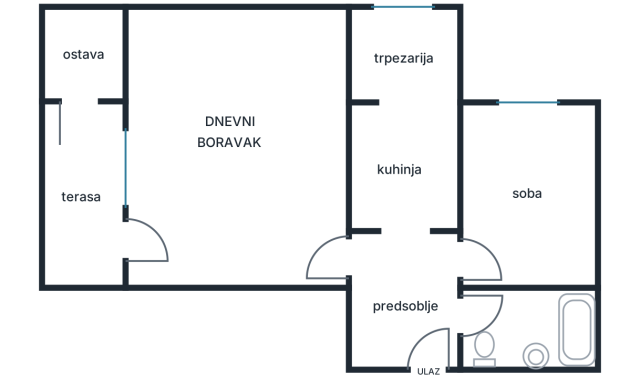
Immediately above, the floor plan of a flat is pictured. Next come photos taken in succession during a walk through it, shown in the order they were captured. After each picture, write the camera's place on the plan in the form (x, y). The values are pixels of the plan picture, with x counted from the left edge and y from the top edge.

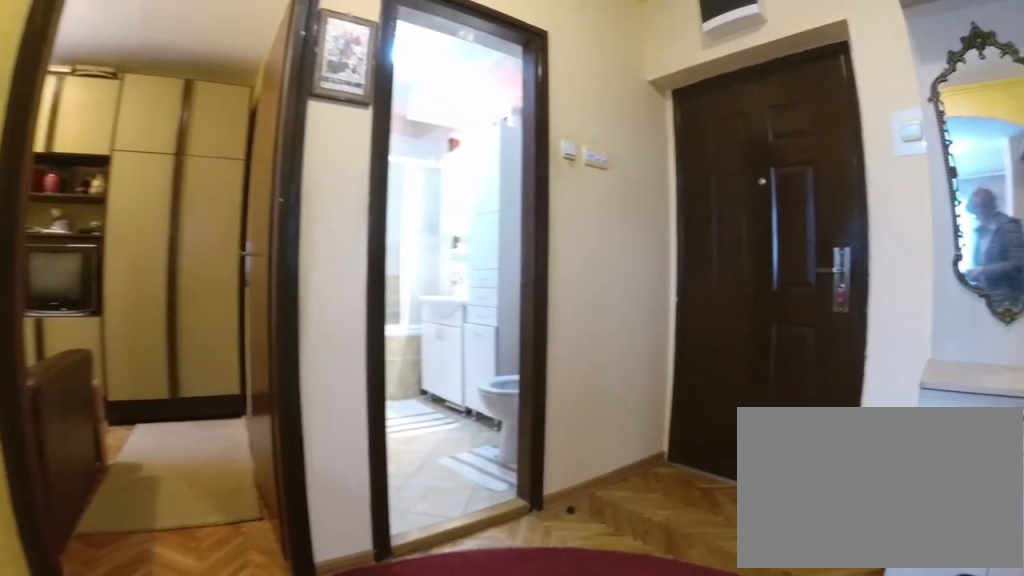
(378, 271)
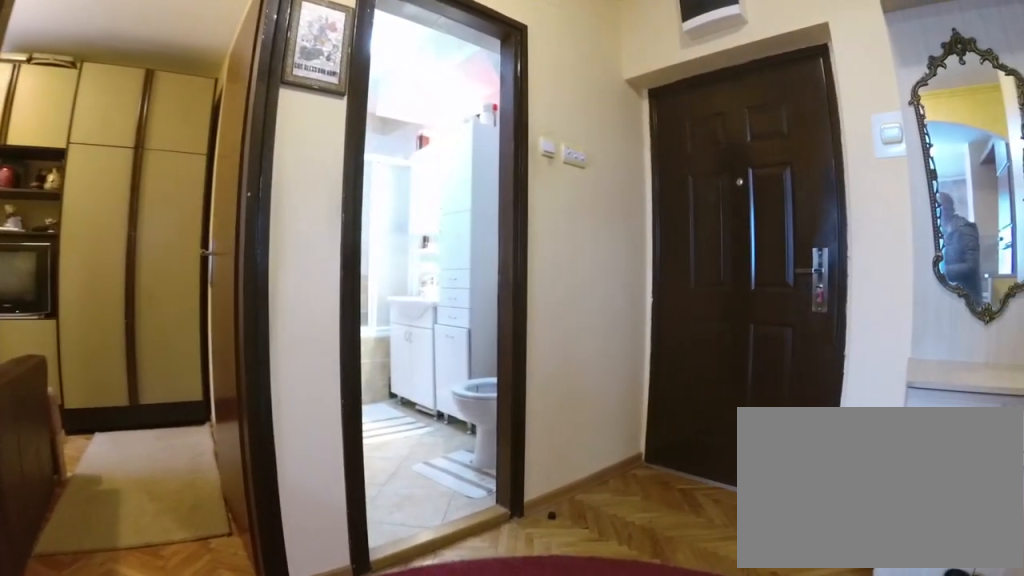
(382, 276)
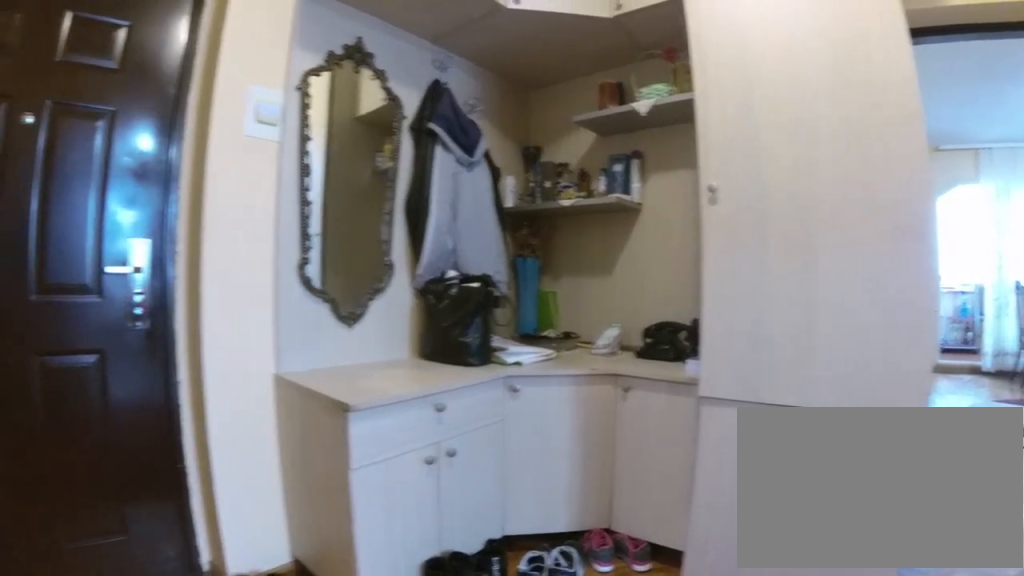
(439, 291)
